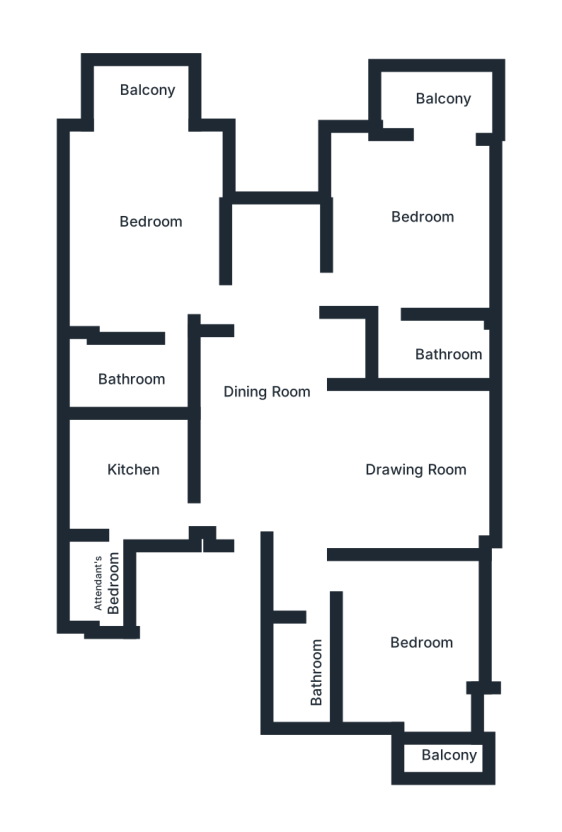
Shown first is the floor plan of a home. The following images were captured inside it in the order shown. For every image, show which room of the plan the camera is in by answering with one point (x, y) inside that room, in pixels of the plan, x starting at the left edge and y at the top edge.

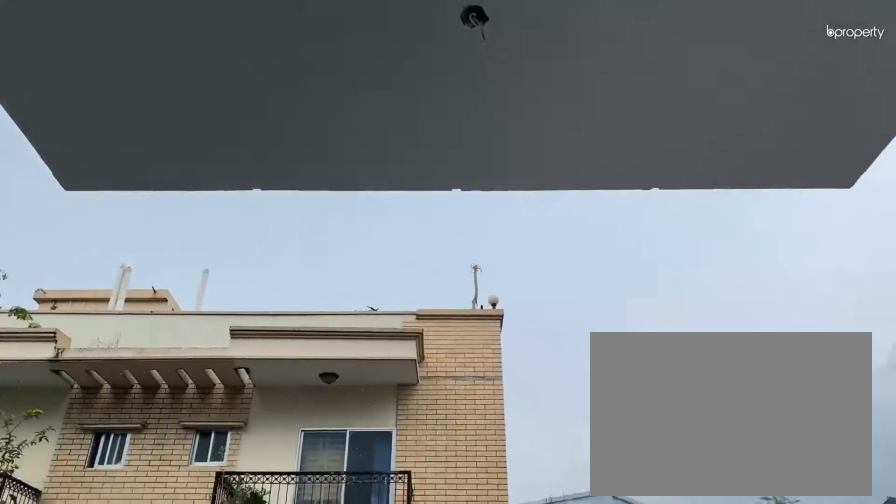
(137, 99)
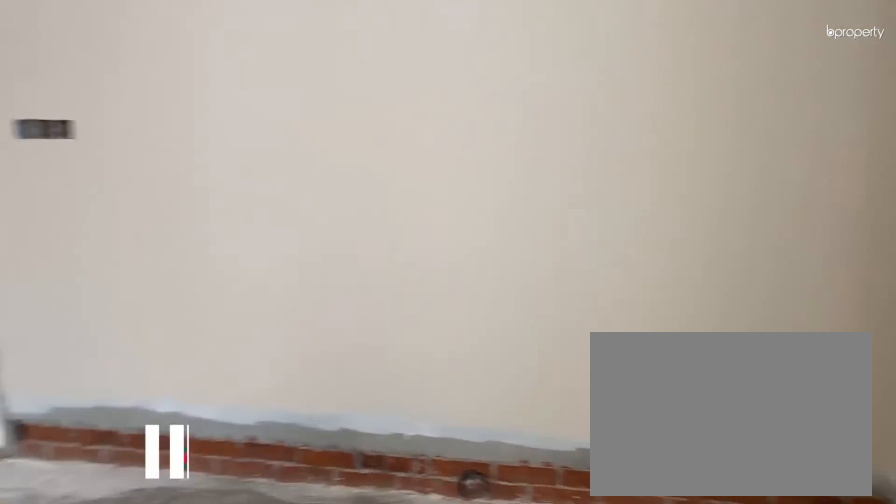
(405, 217)
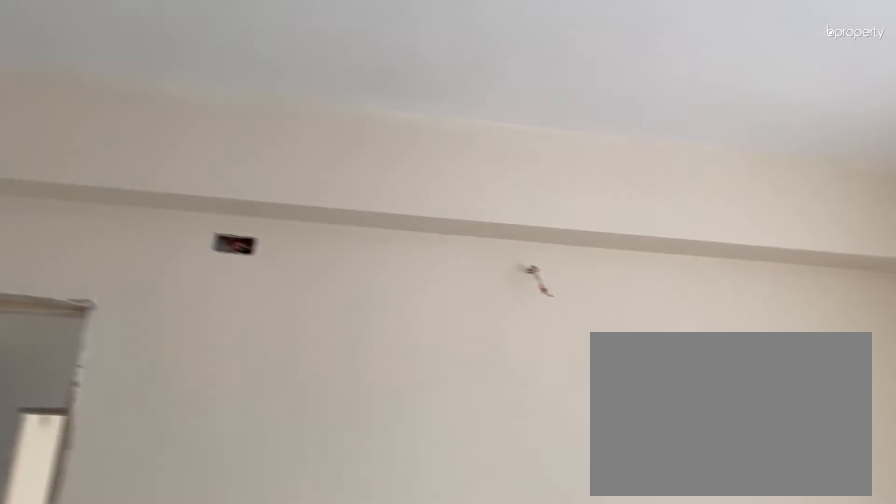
(405, 217)
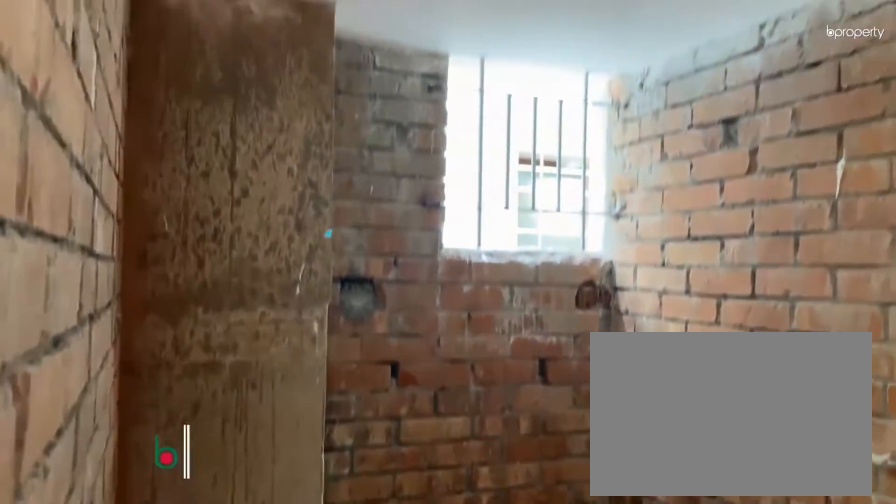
(437, 348)
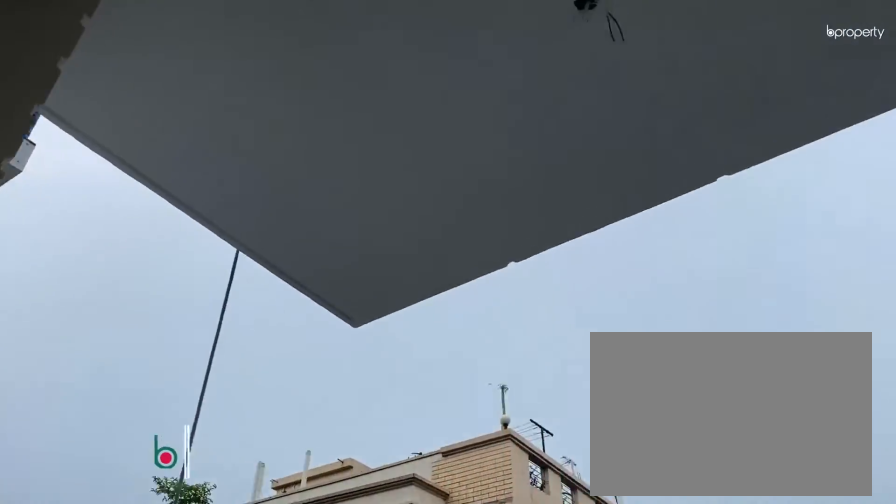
(436, 105)
